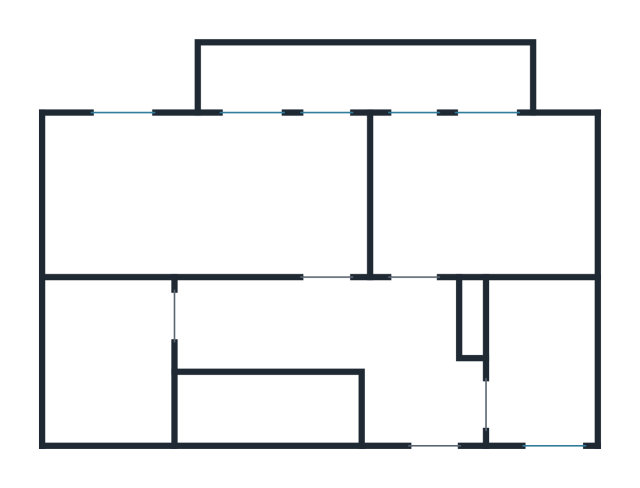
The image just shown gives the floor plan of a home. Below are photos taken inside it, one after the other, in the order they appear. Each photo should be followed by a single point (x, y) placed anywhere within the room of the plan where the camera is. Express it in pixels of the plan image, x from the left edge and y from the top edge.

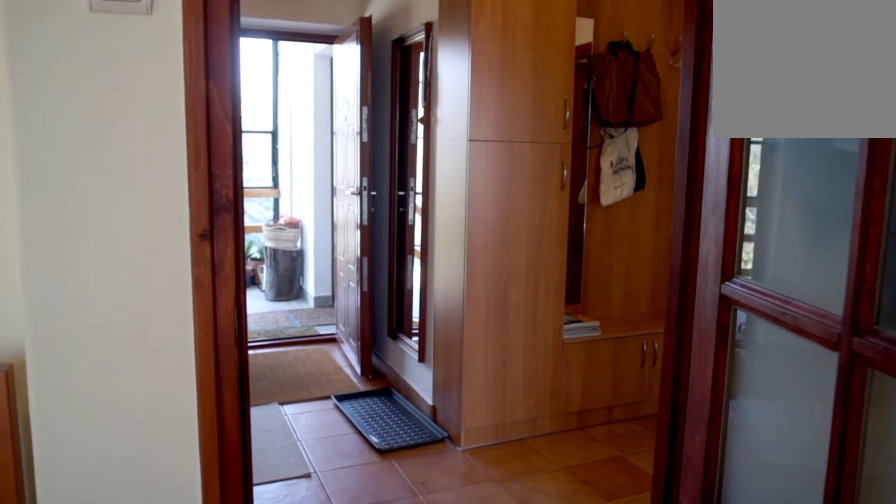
(288, 320)
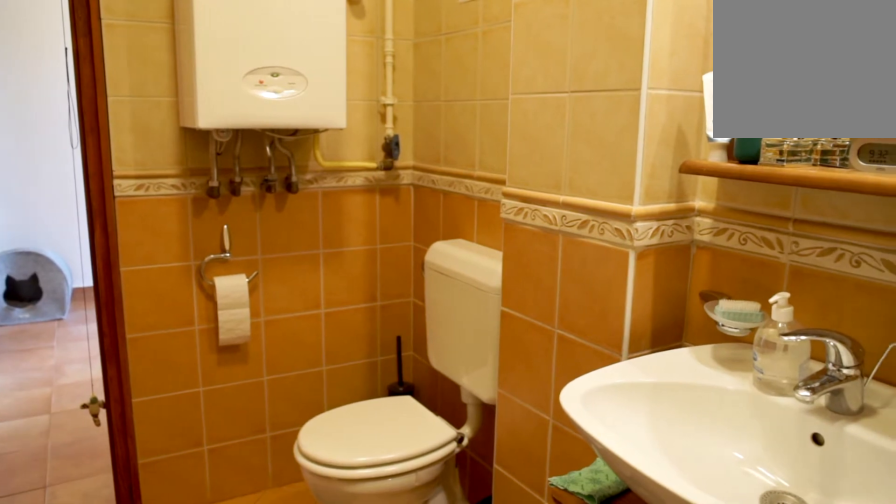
(106, 334)
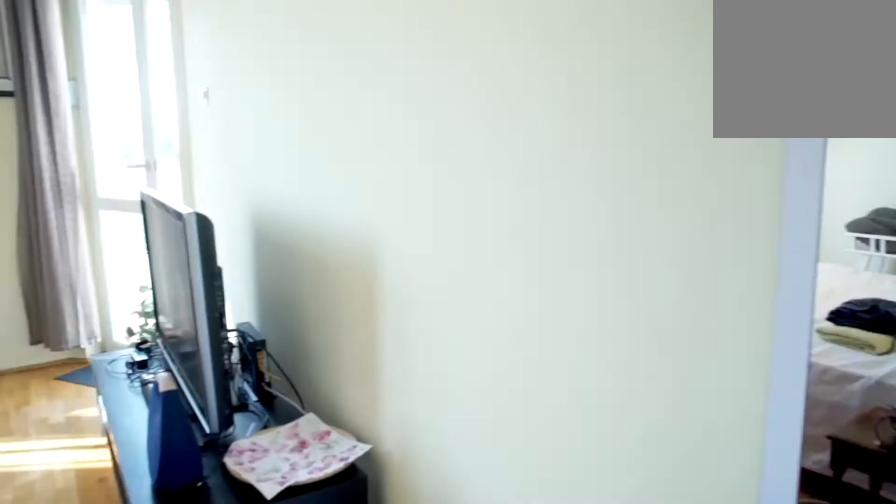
(288, 320)
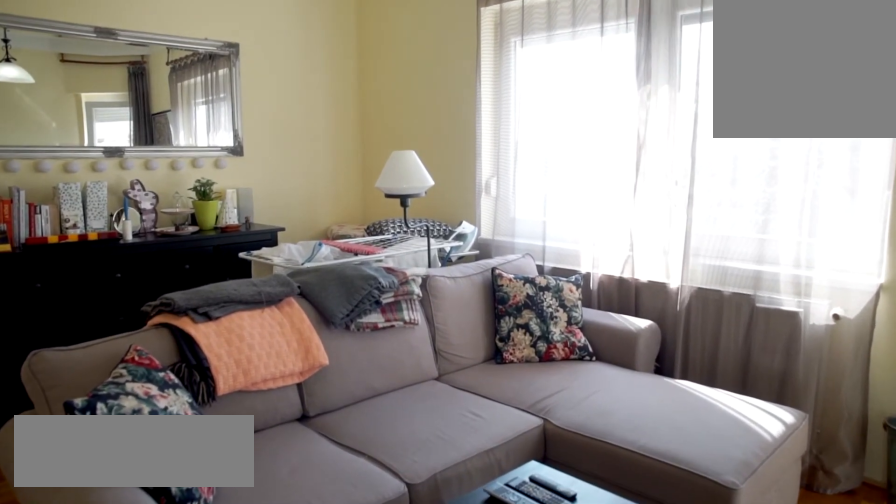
(206, 199)
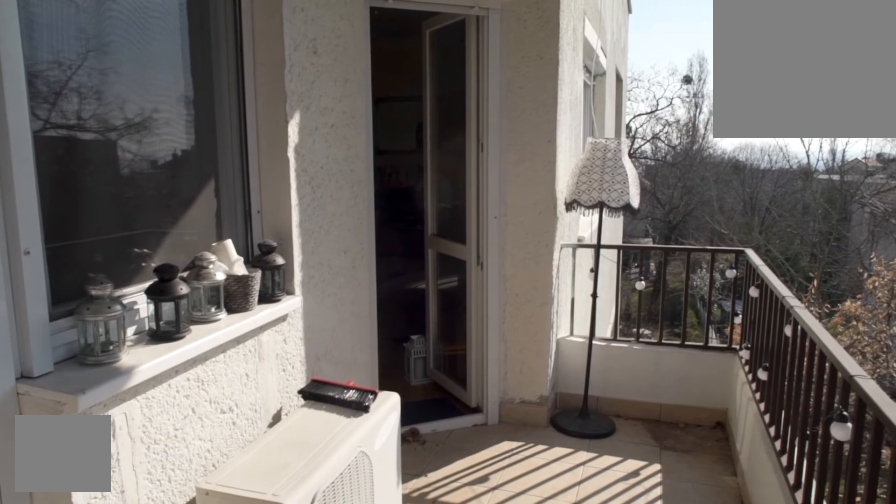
(359, 80)
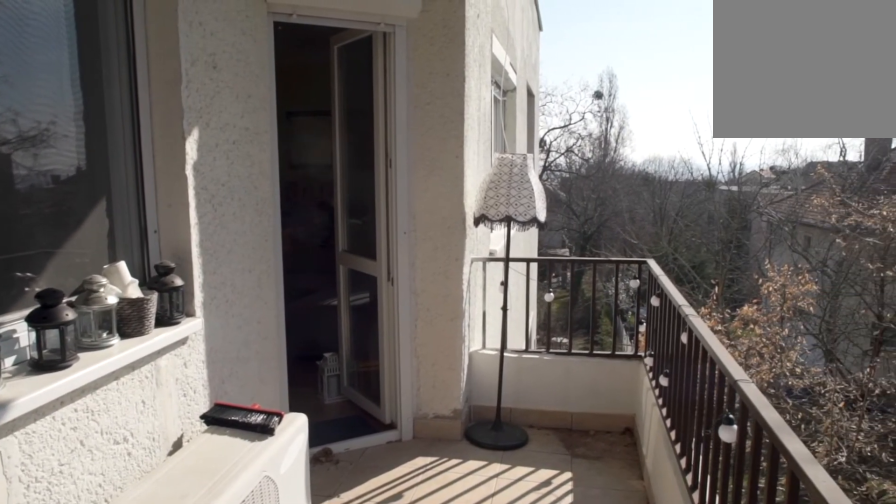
(359, 80)
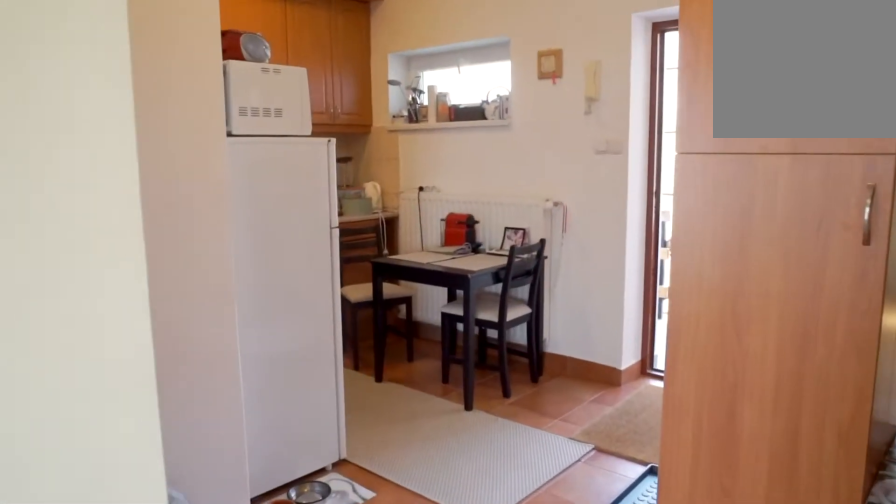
(359, 325)
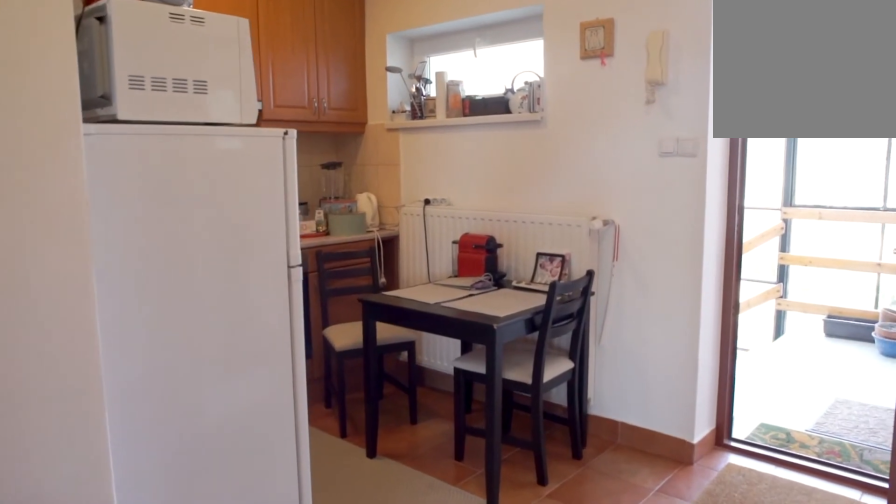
(359, 326)
